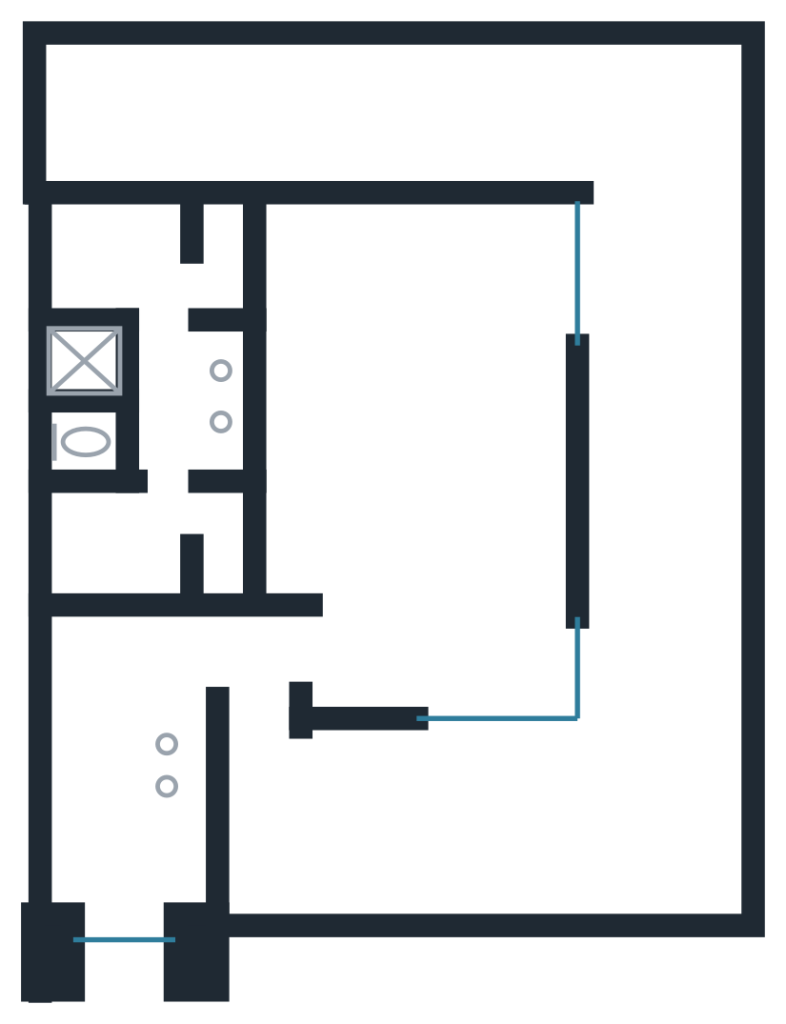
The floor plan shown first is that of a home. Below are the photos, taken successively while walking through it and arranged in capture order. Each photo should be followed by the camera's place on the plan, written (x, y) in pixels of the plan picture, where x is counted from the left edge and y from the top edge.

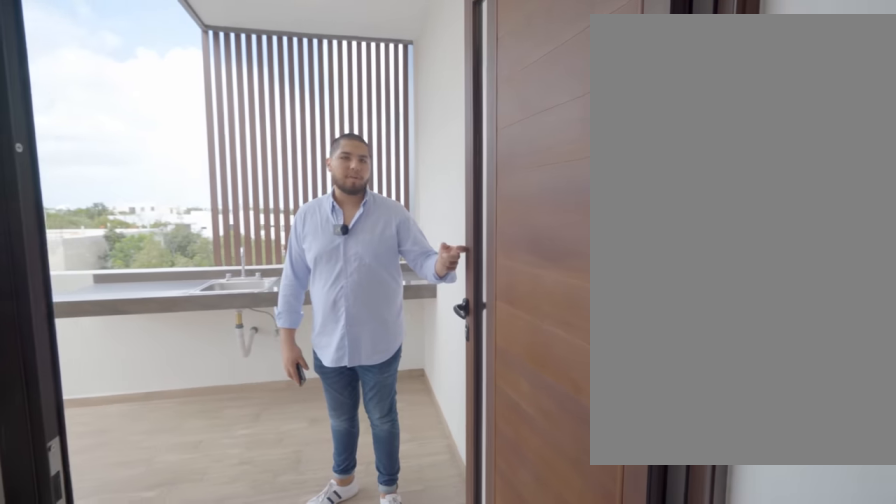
(262, 763)
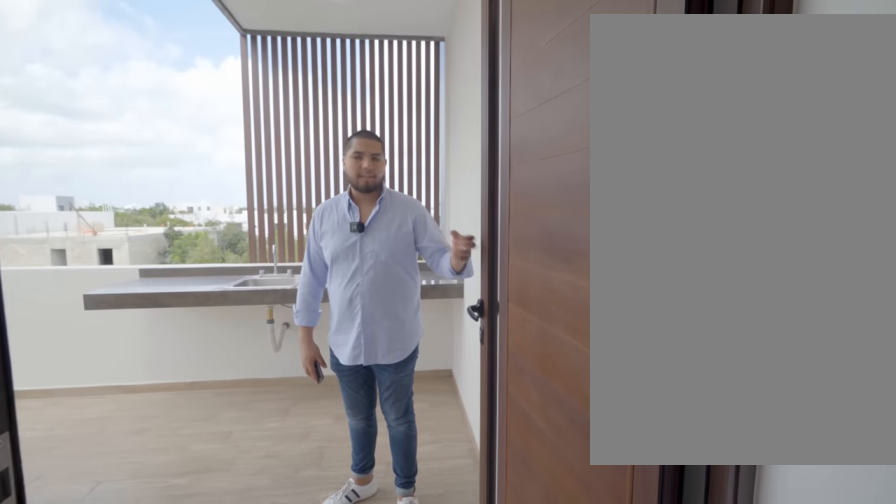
(261, 762)
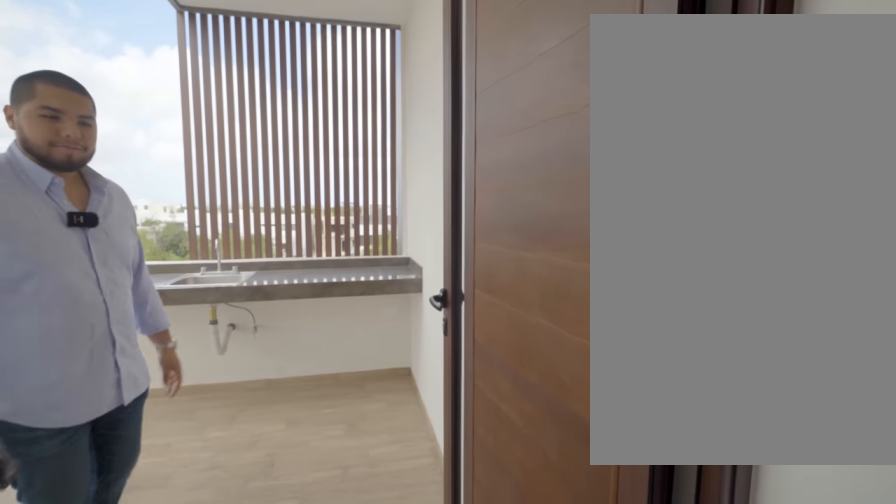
(262, 761)
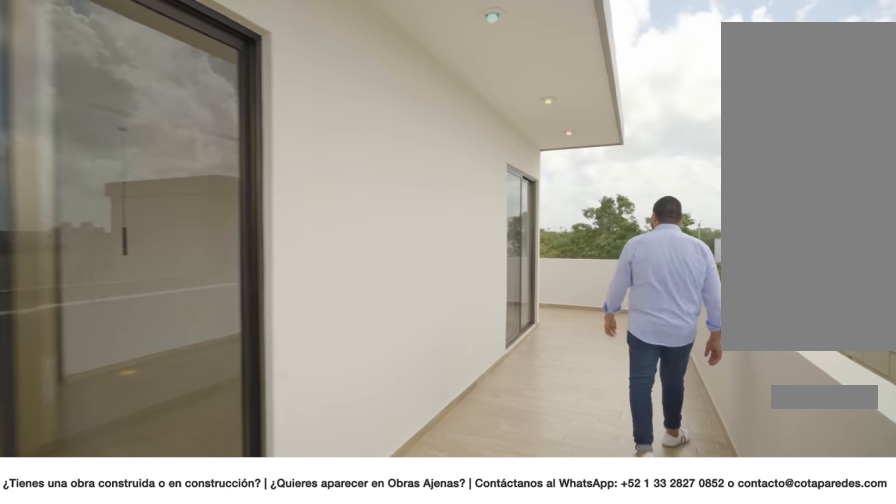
(642, 765)
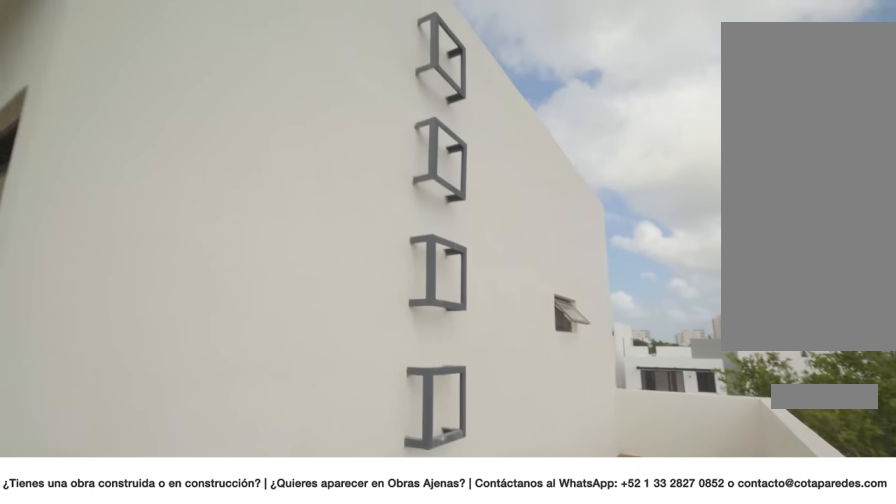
(609, 115)
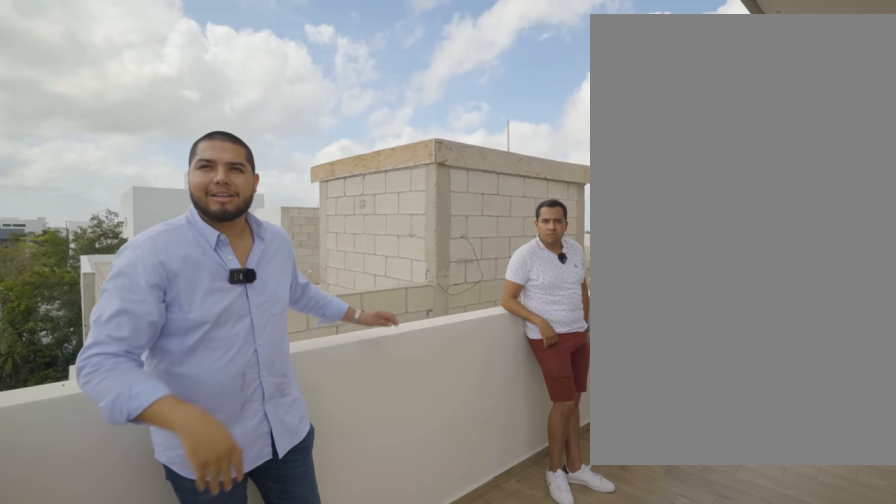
(608, 112)
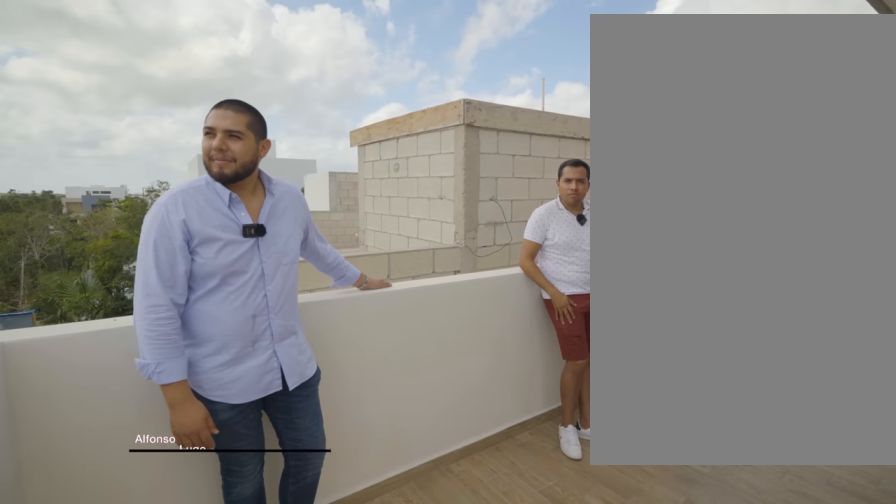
(610, 116)
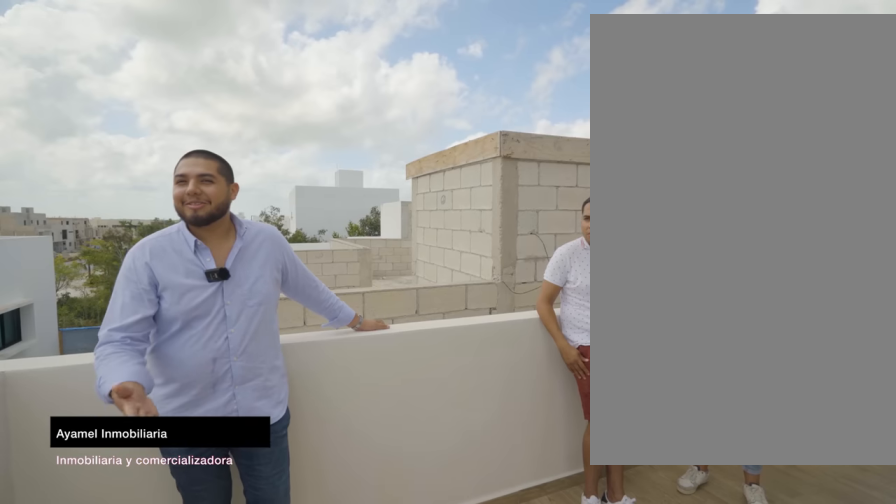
(609, 115)
